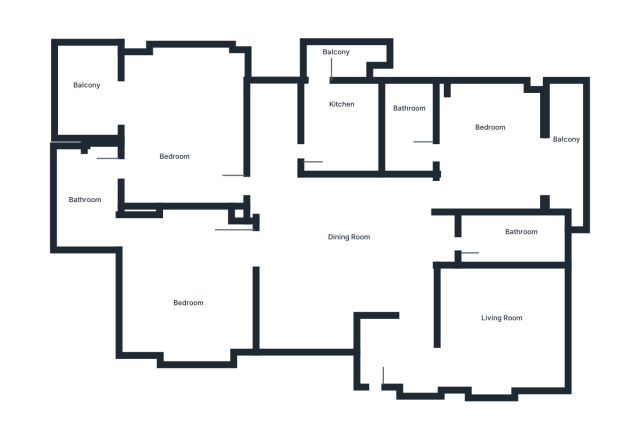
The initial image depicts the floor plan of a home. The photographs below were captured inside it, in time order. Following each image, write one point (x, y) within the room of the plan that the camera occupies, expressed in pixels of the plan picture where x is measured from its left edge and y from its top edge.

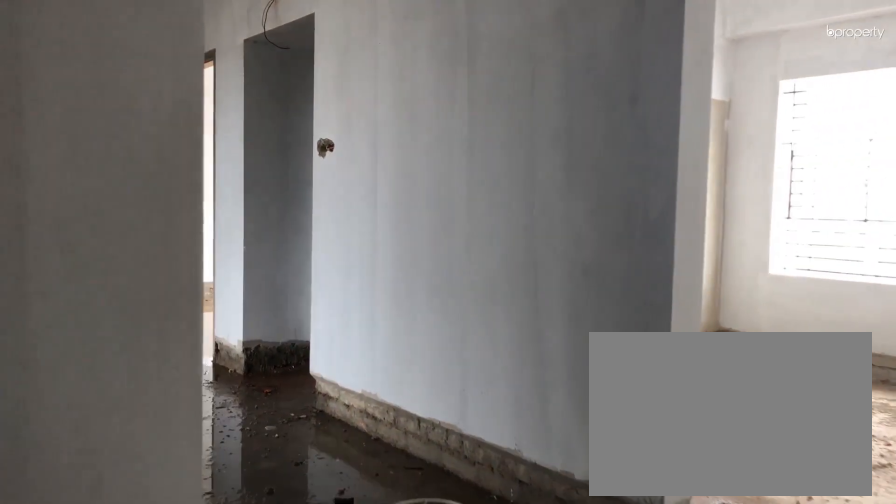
(385, 375)
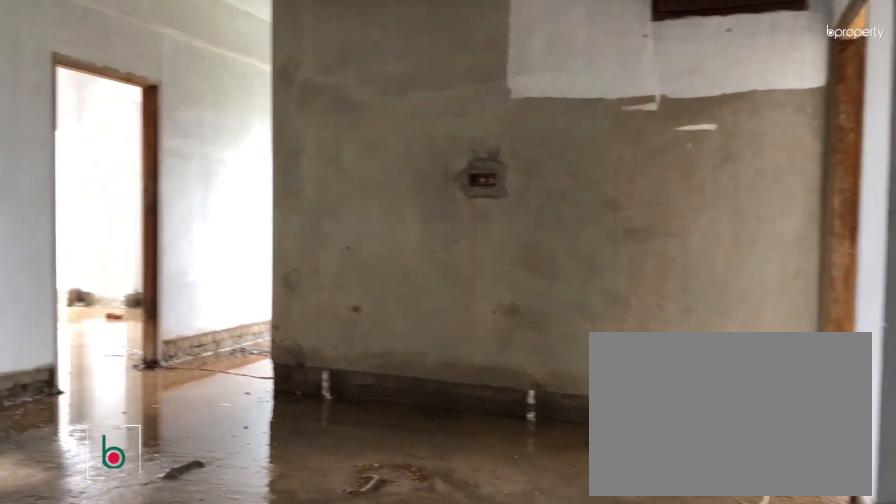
(348, 257)
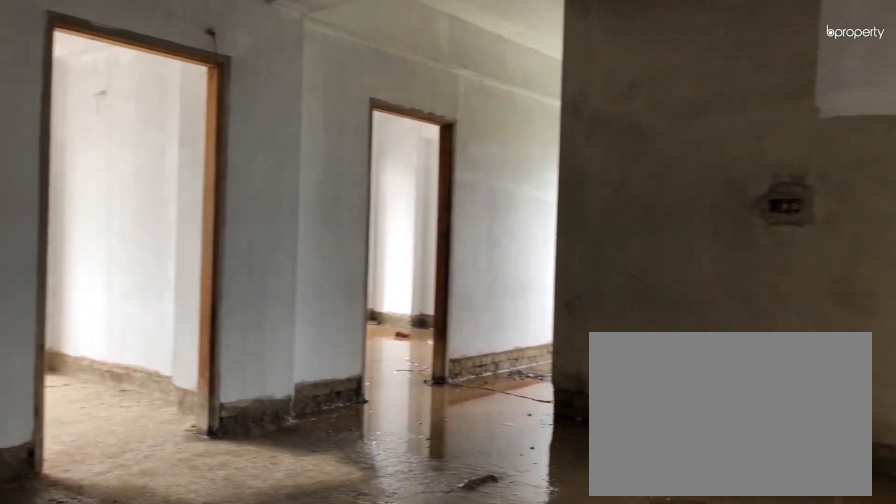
(348, 257)
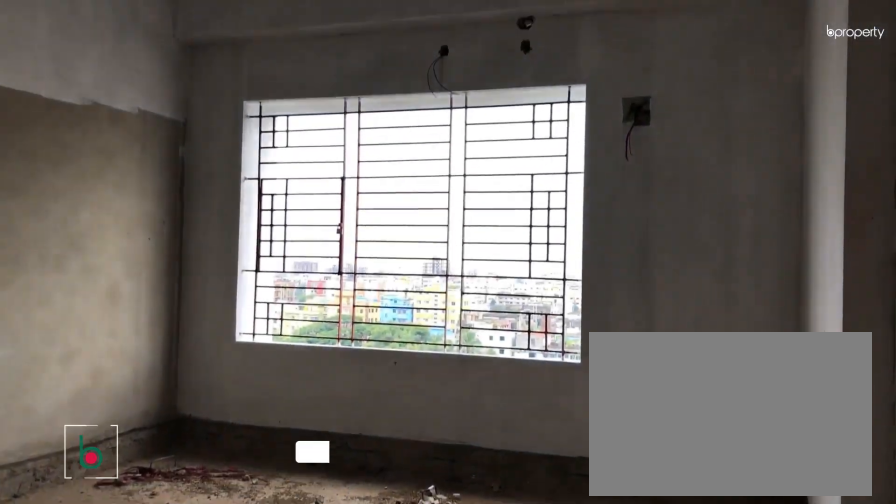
(499, 321)
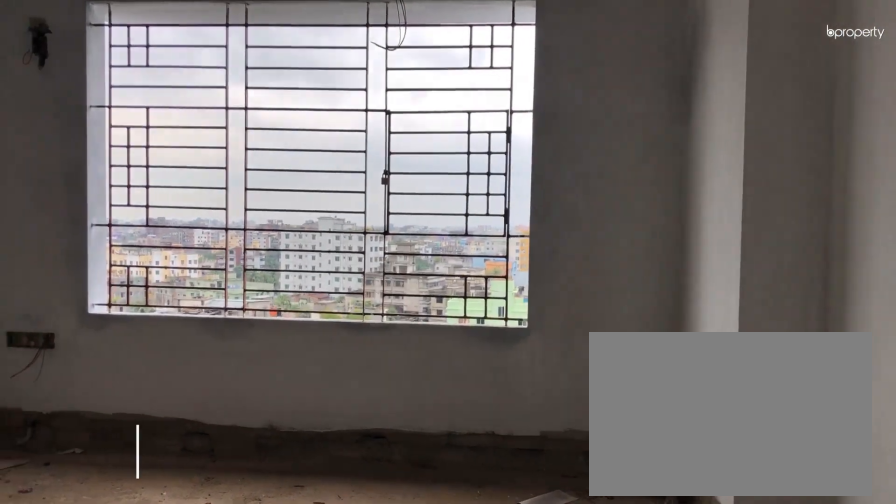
(182, 285)
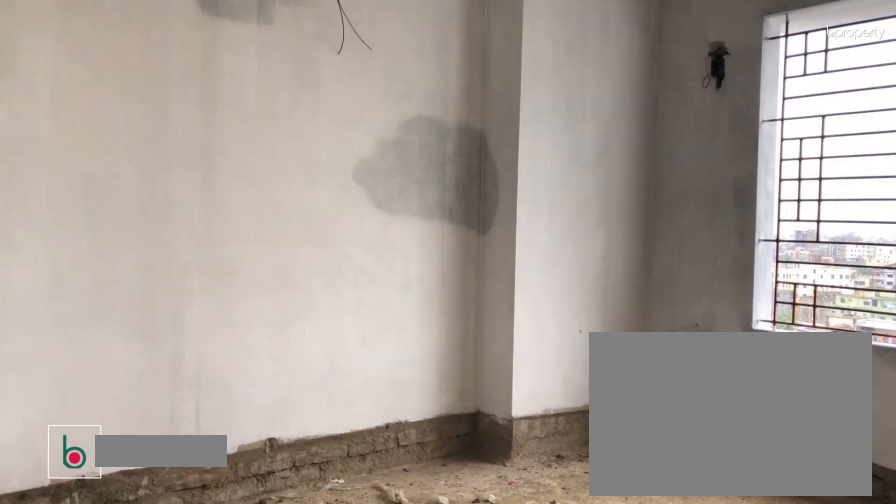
(182, 285)
